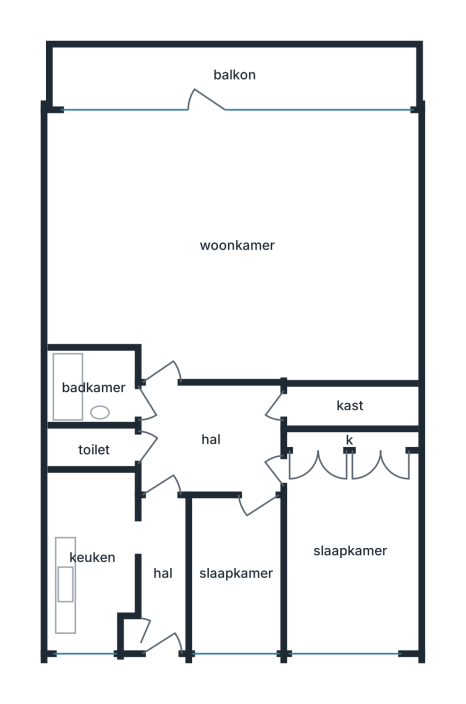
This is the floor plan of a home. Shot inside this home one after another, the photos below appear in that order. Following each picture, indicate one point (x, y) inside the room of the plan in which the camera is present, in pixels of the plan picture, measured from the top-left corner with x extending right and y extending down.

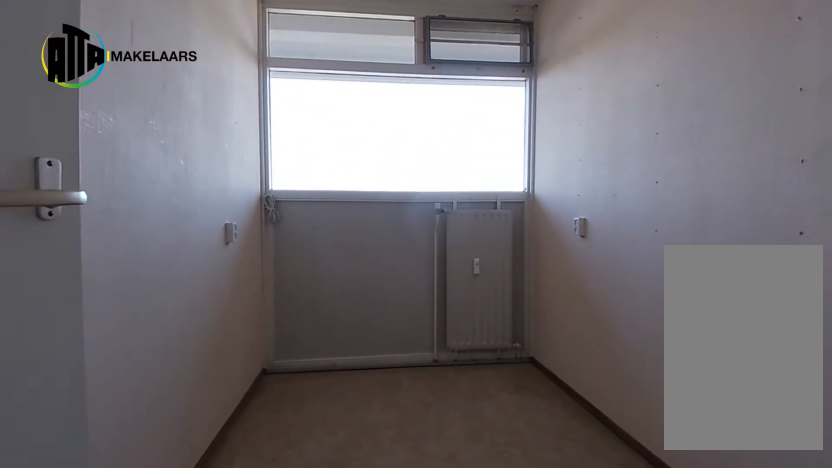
(235, 573)
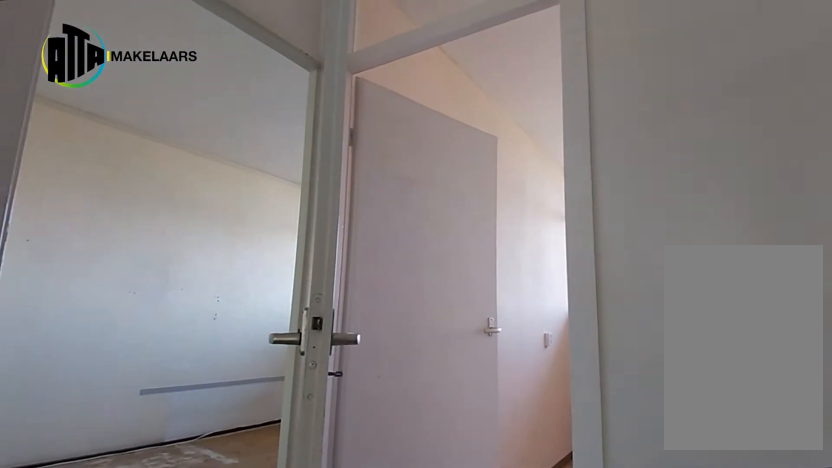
(211, 438)
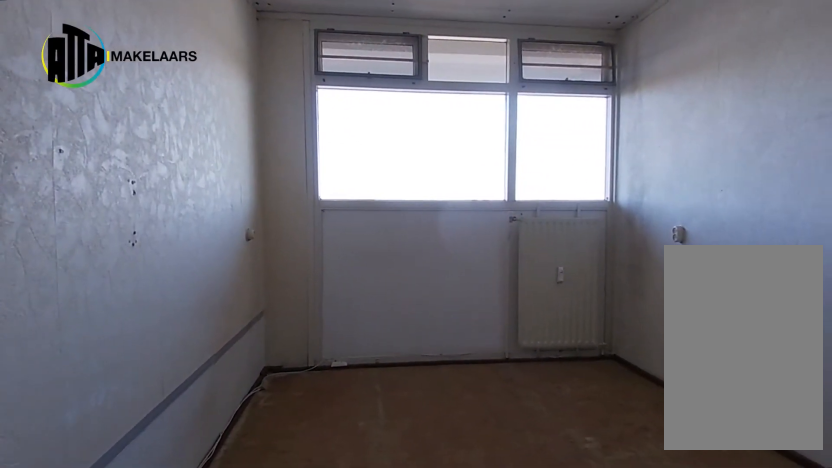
(350, 549)
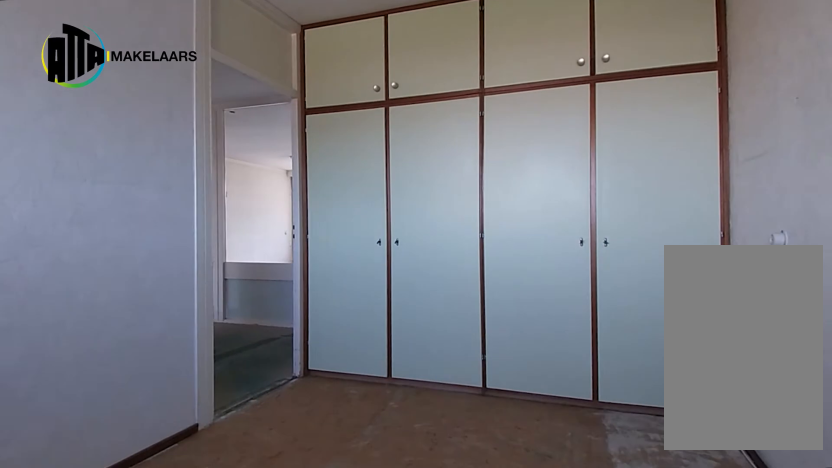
(350, 549)
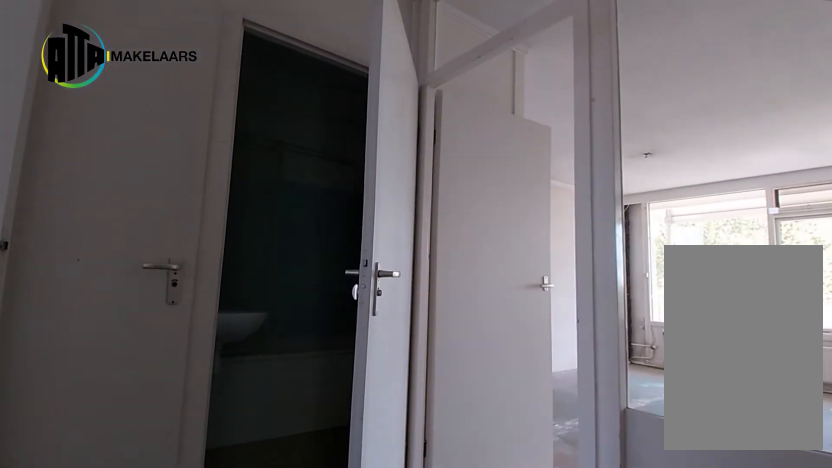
(211, 438)
